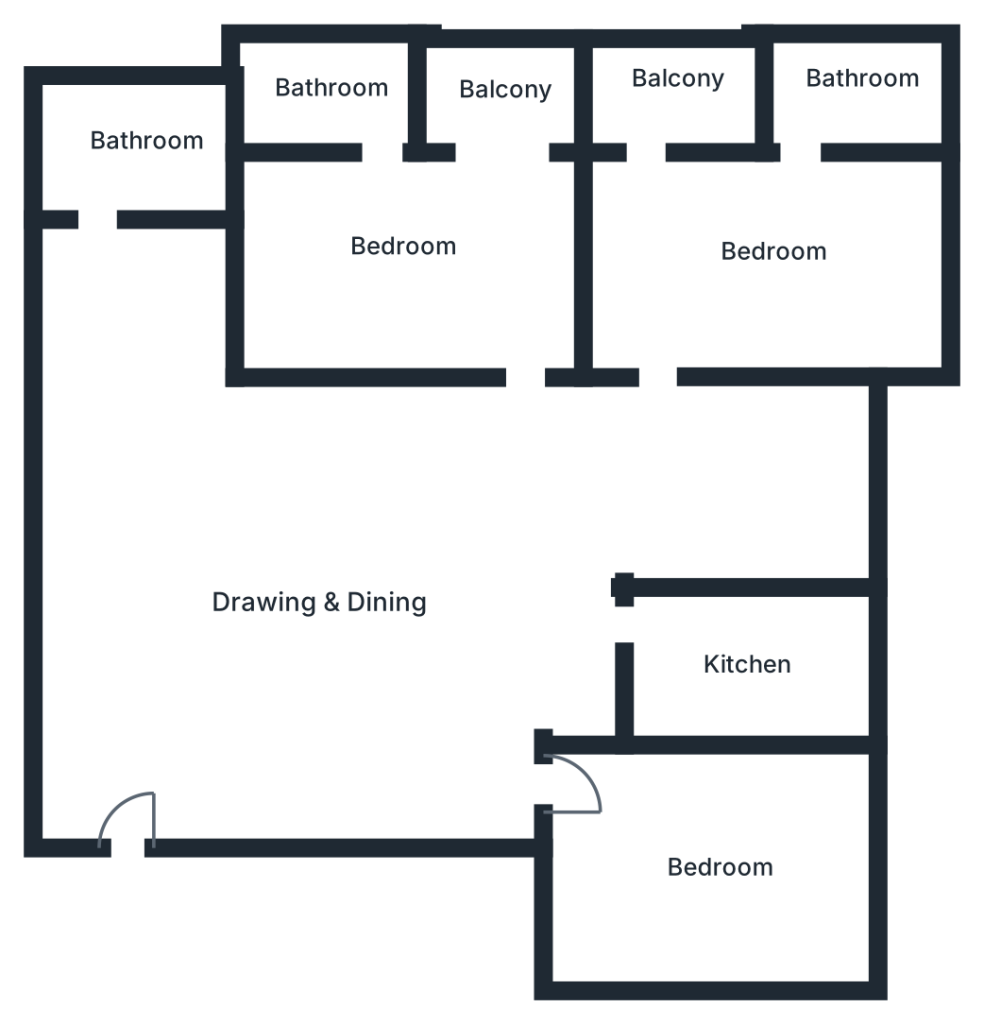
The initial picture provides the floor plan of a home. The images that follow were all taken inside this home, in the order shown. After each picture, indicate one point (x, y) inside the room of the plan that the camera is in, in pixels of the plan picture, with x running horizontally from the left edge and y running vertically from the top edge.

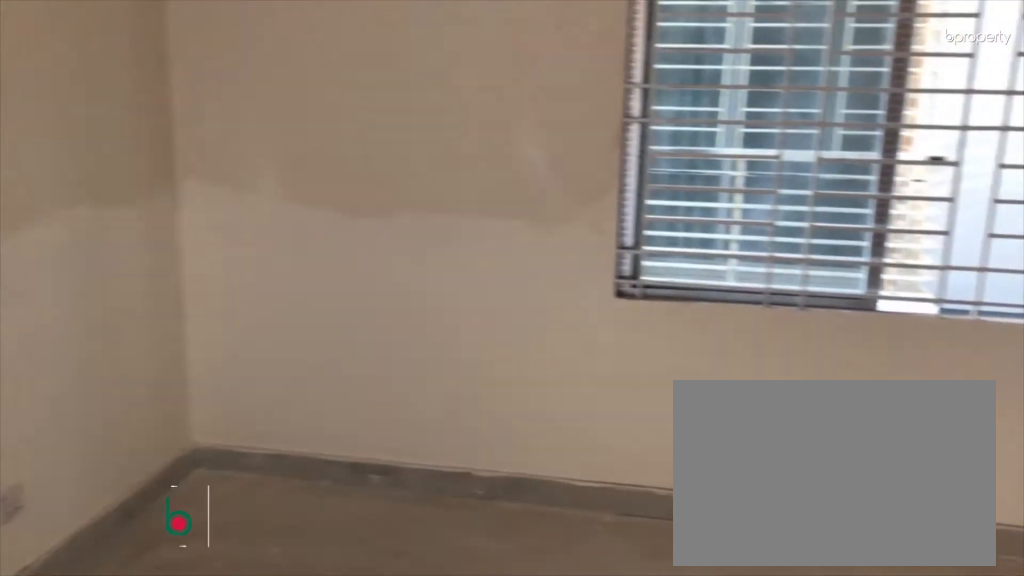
(780, 254)
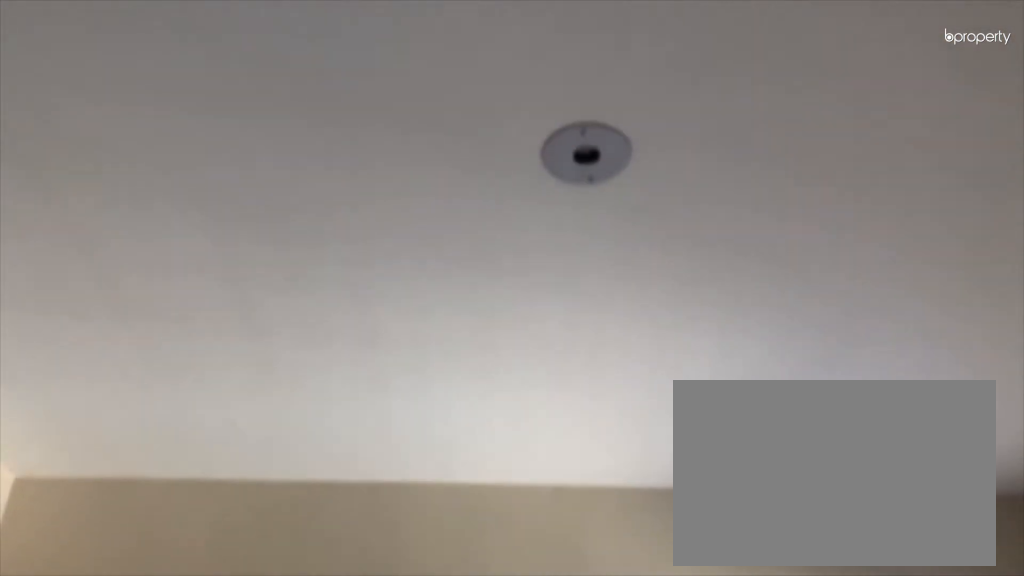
(780, 254)
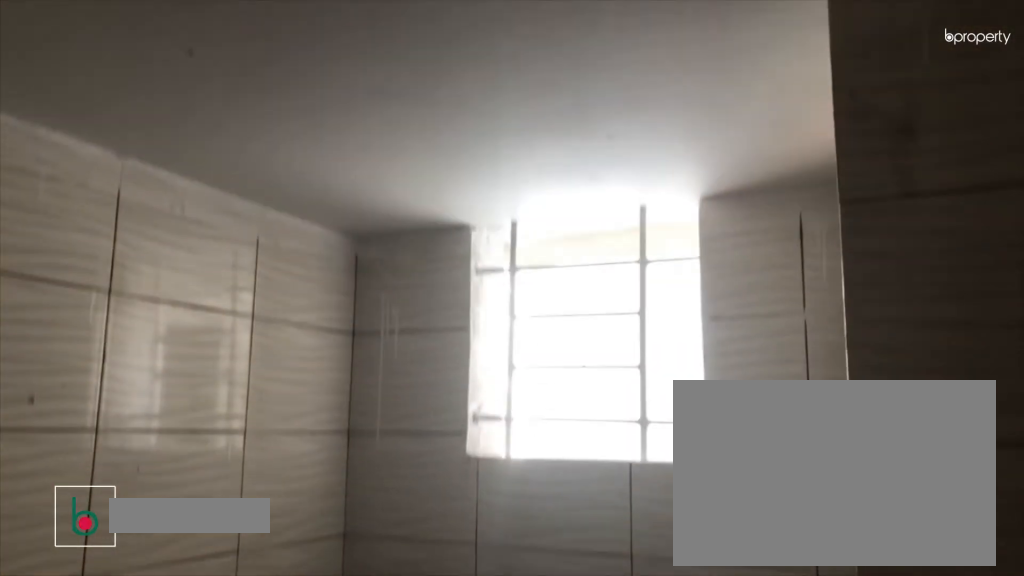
(855, 97)
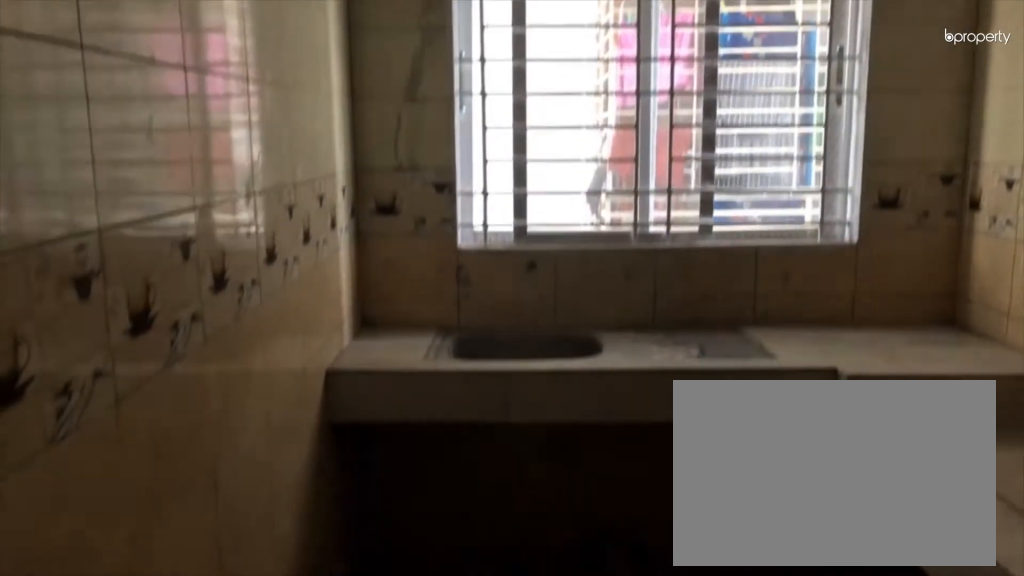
(749, 669)
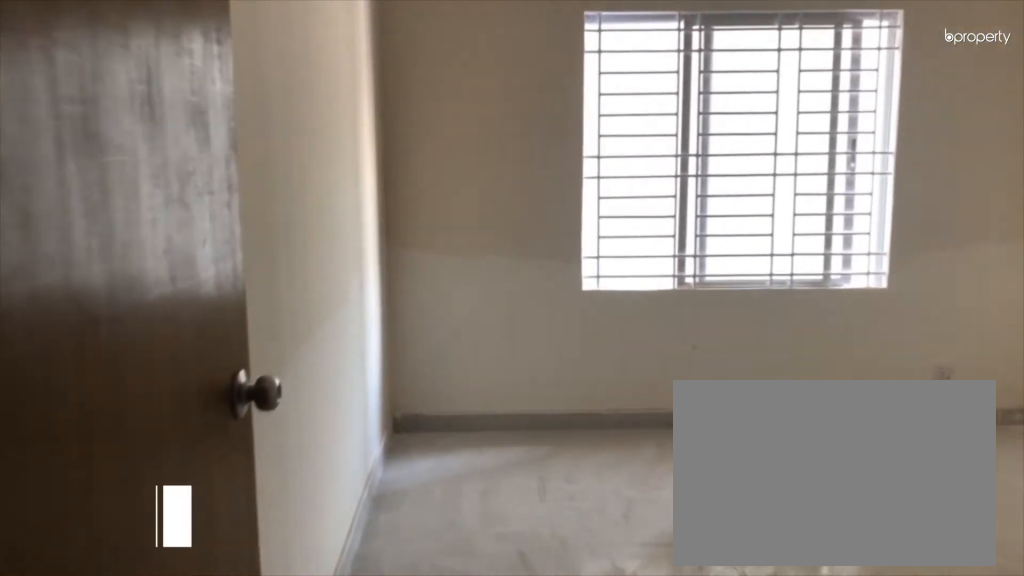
(711, 866)
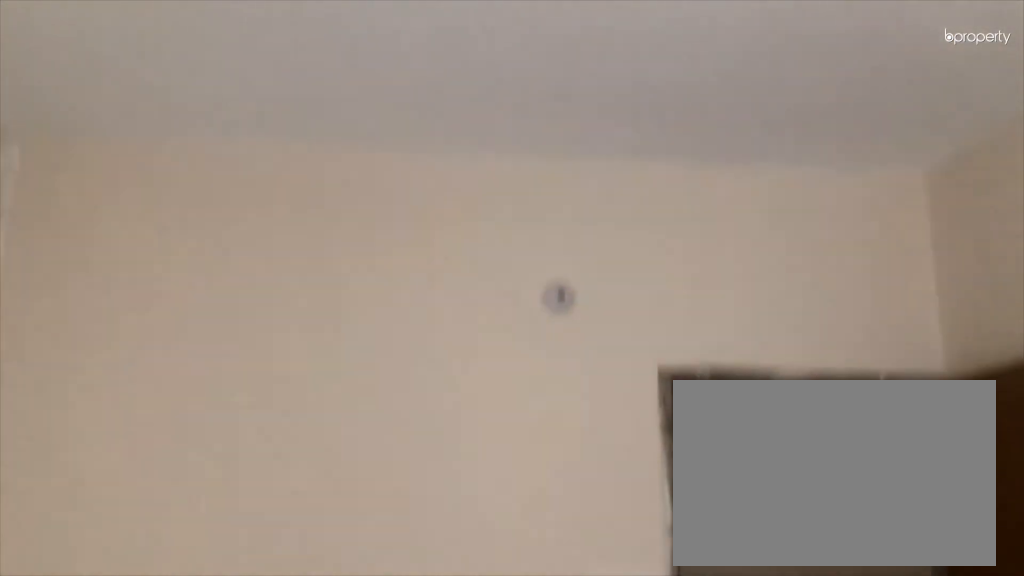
(711, 866)
